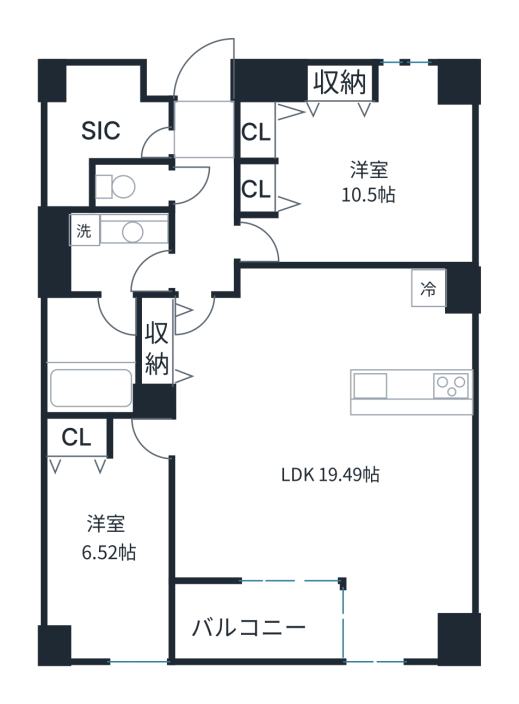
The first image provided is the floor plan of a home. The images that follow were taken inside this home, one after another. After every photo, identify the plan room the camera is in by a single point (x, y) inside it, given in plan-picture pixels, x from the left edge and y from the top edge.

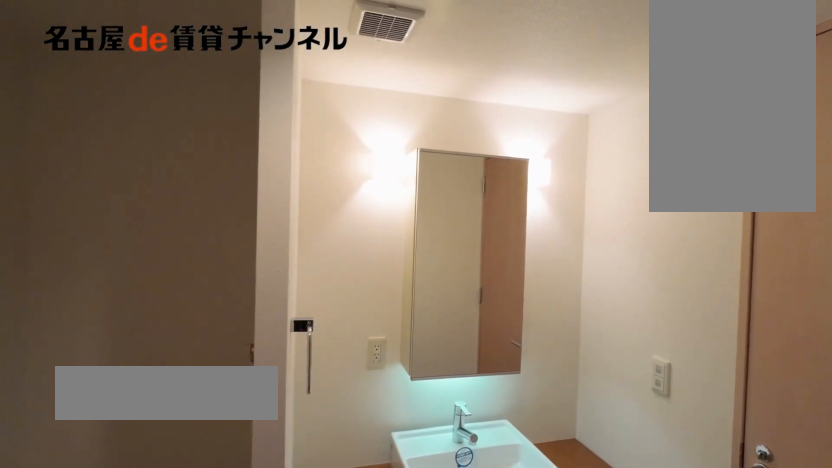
(114, 252)
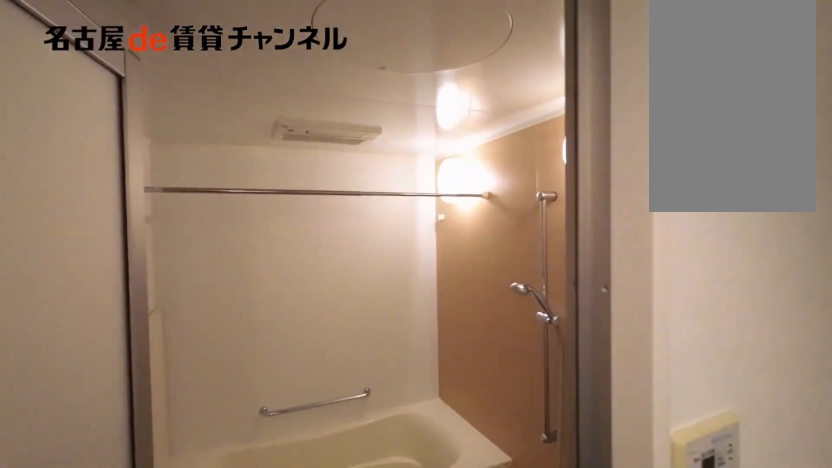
(114, 252)
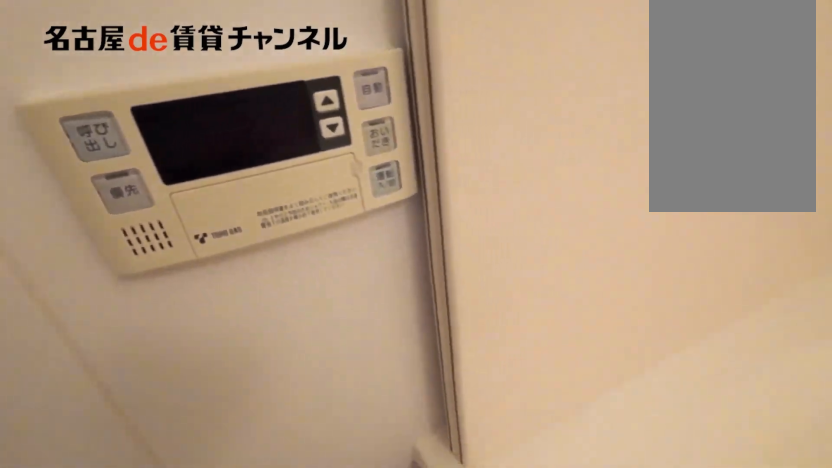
(96, 355)
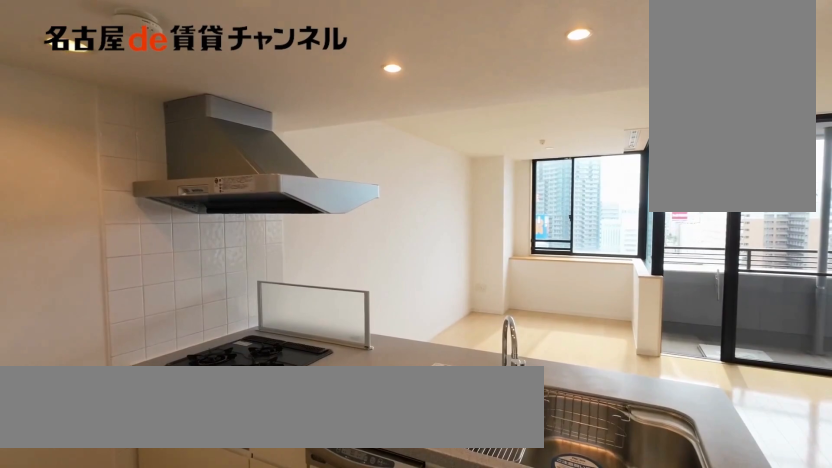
(411, 391)
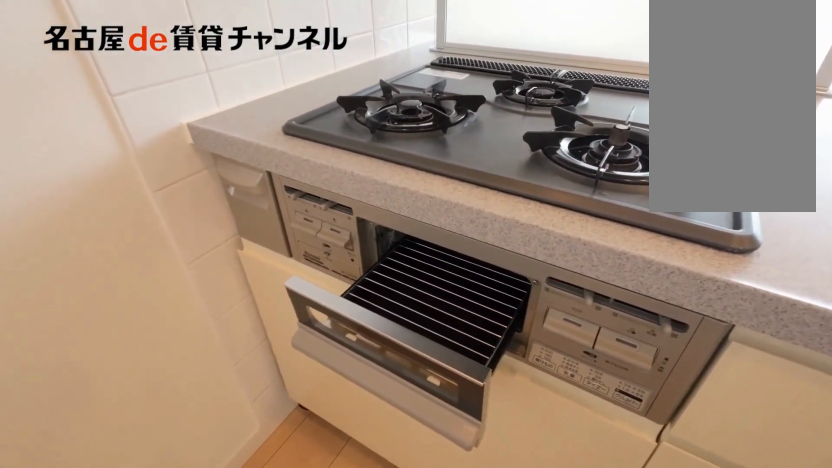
(411, 391)
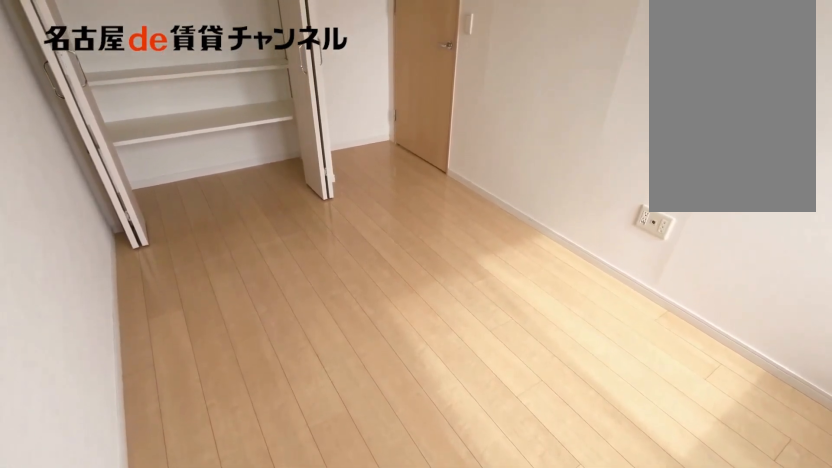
(113, 533)
